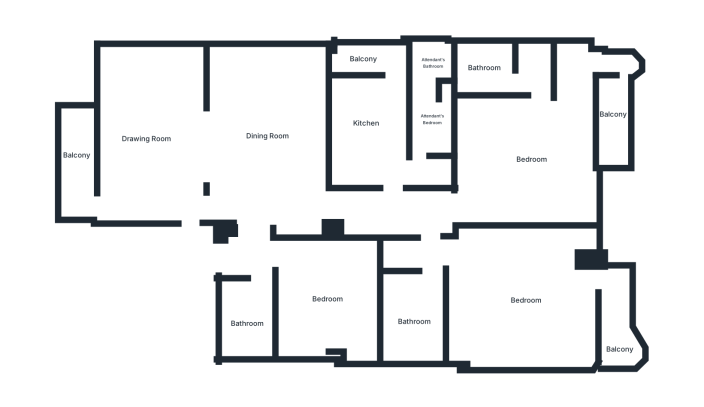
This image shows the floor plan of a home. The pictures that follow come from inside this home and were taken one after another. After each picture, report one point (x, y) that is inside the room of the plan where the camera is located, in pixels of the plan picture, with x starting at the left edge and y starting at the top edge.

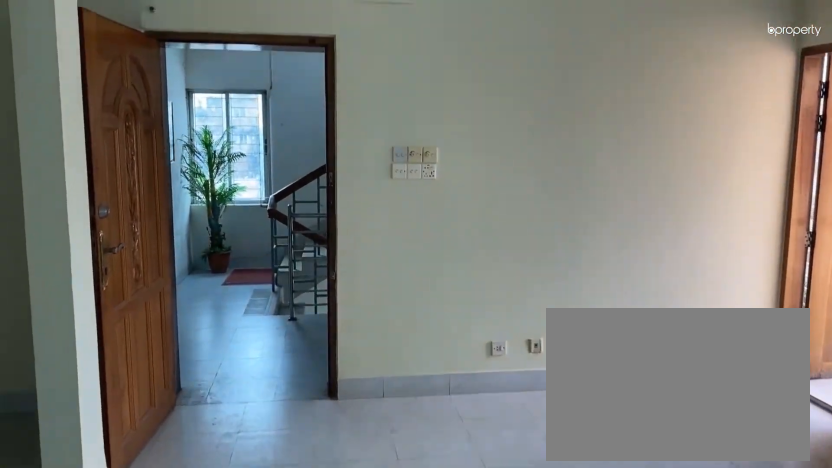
(155, 132)
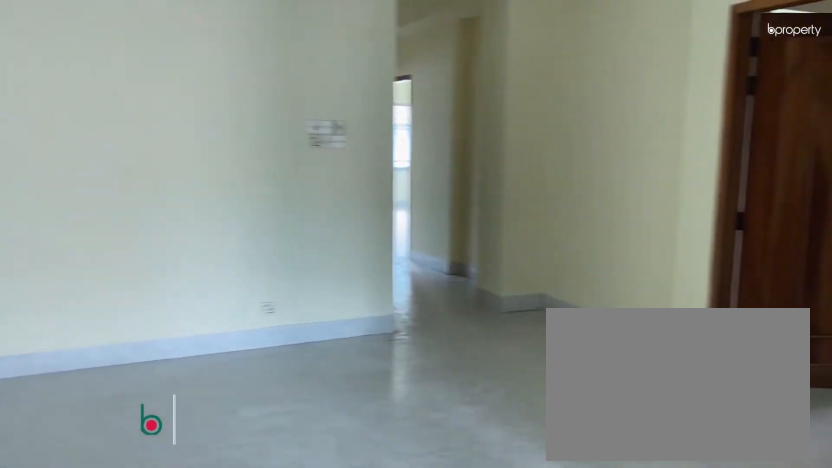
(270, 135)
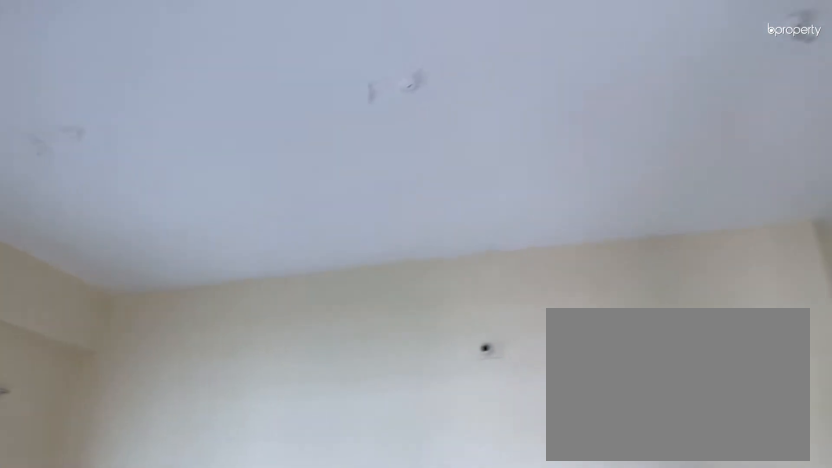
(270, 135)
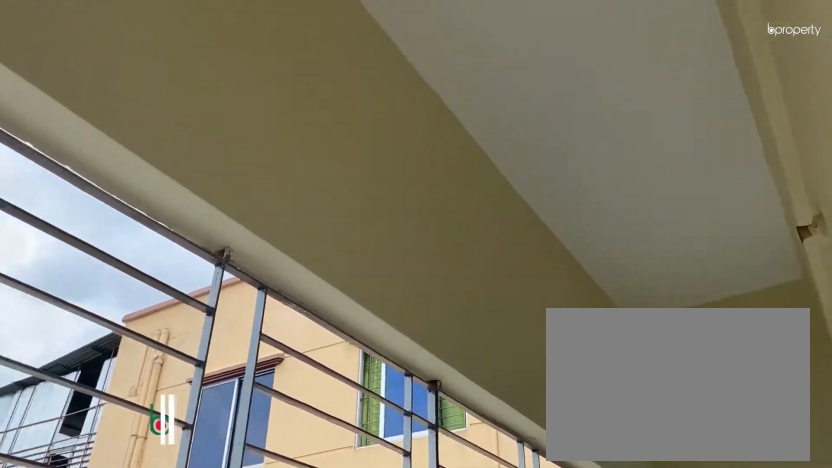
(78, 157)
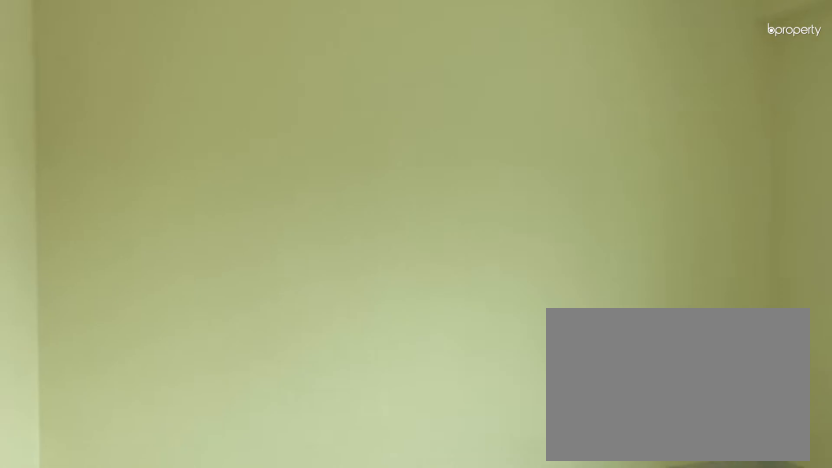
(326, 298)
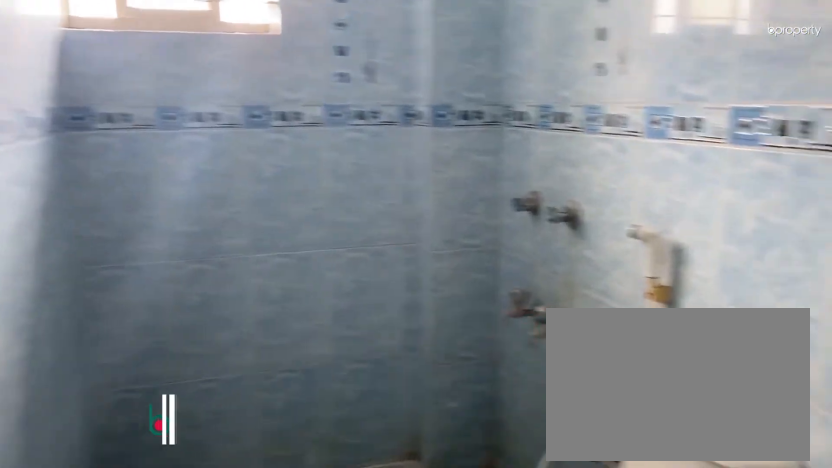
(250, 318)
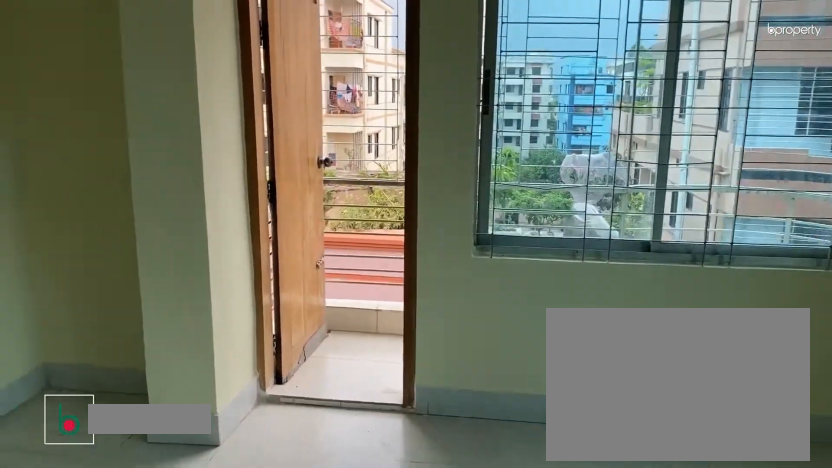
(521, 301)
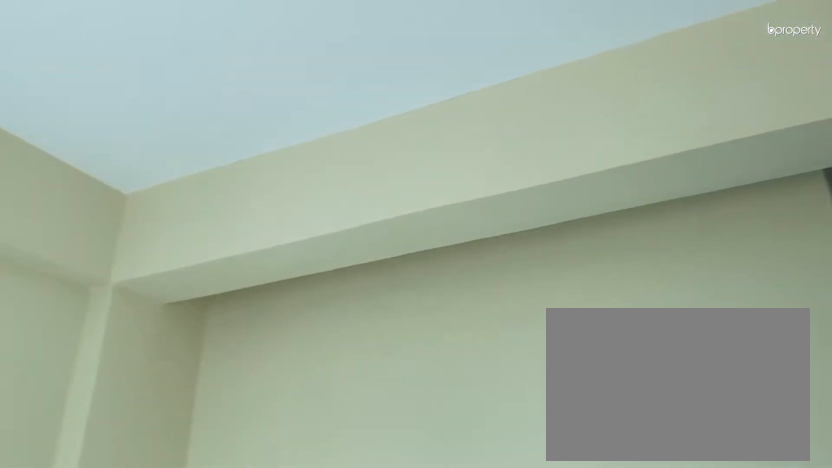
(521, 301)
